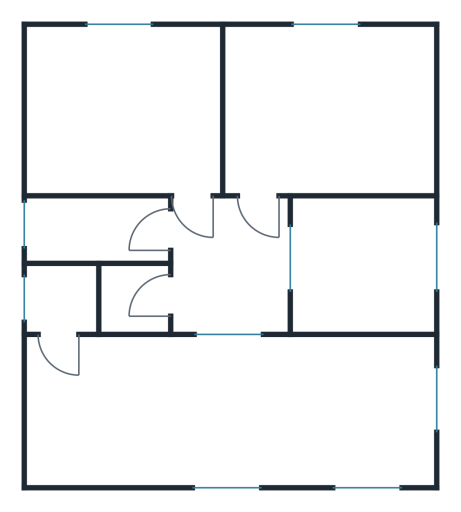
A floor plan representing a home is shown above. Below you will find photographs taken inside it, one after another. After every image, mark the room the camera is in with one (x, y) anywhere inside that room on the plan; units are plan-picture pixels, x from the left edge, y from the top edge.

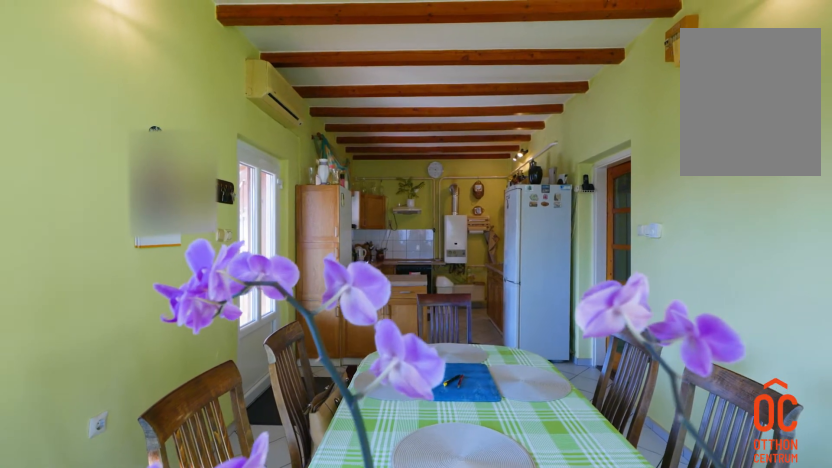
(261, 411)
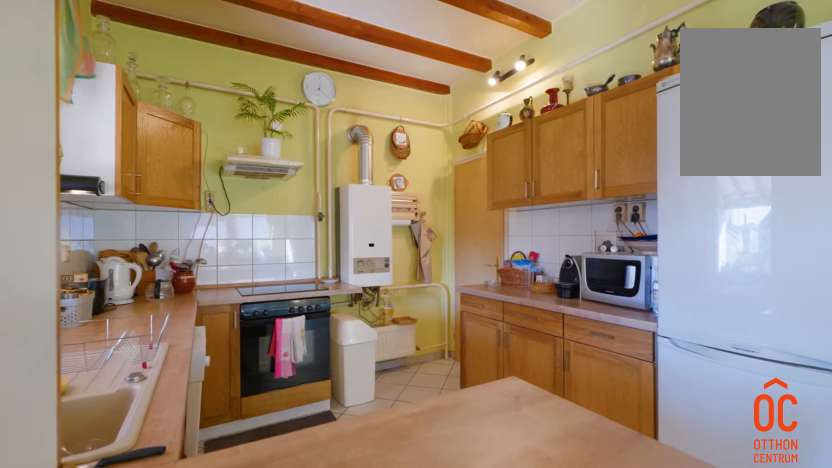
(261, 411)
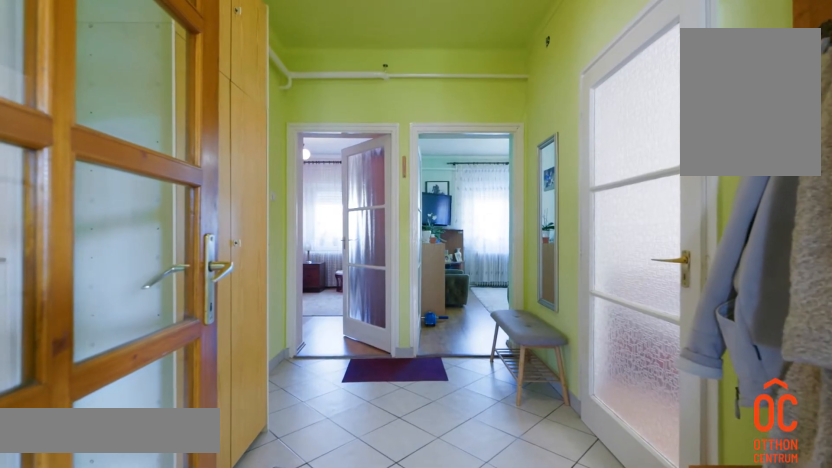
(233, 276)
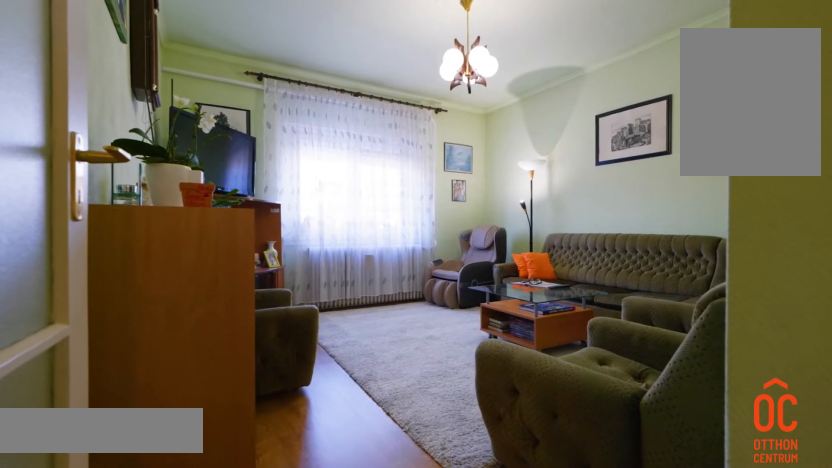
(365, 101)
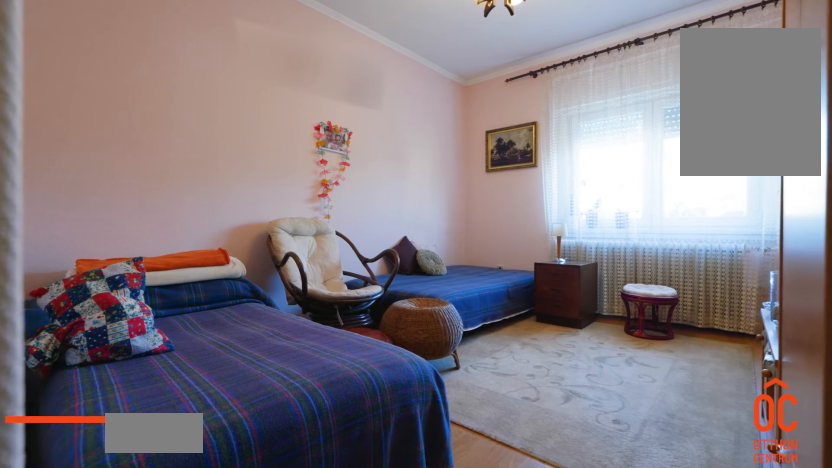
(138, 101)
